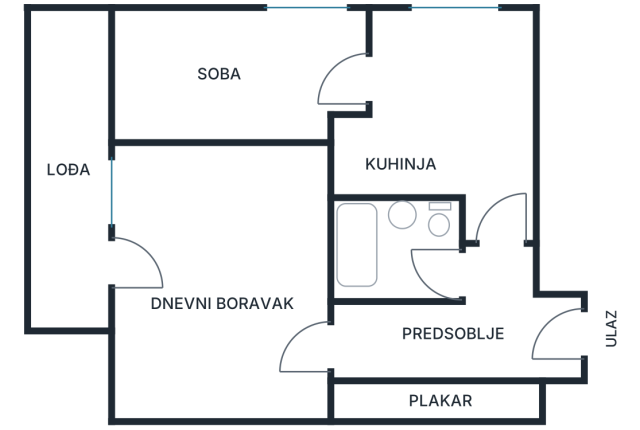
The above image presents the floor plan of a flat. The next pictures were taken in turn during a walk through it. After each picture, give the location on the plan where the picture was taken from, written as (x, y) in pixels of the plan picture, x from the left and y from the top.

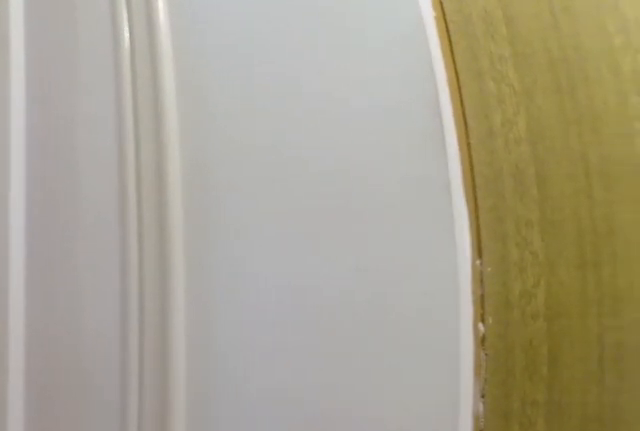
(494, 294)
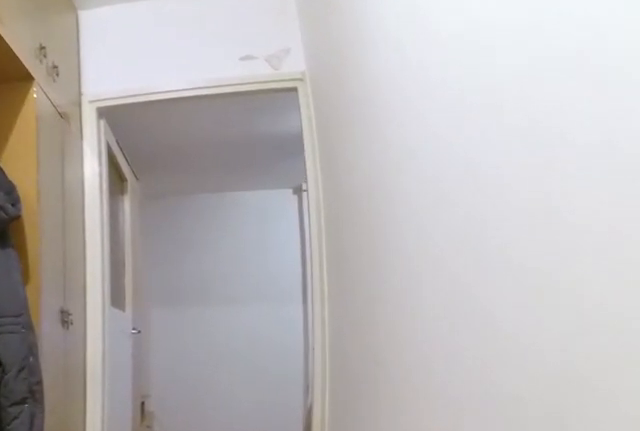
(454, 341)
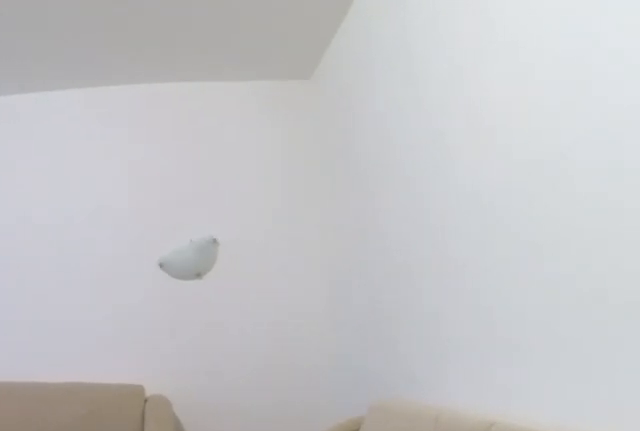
(314, 293)
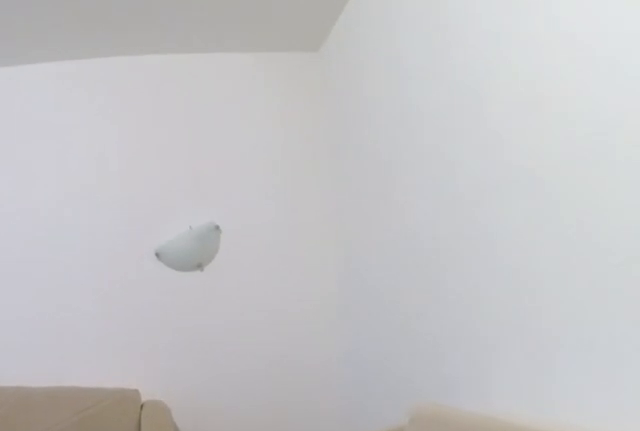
(313, 278)
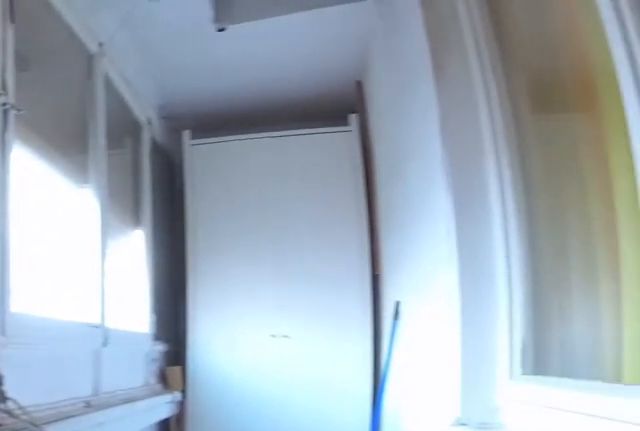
(74, 283)
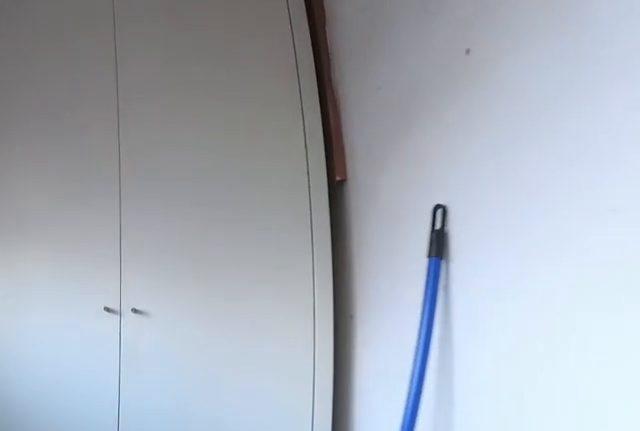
(64, 125)
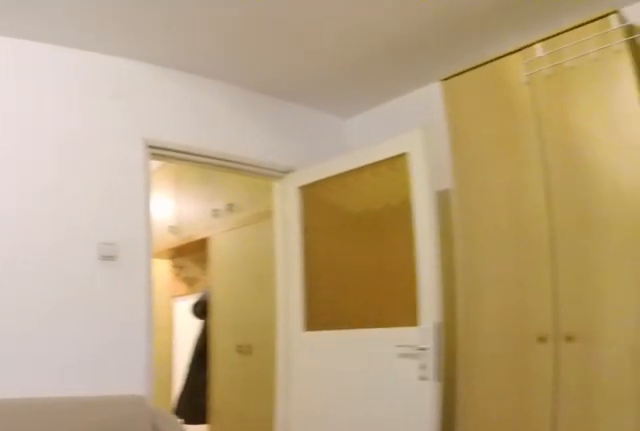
(154, 254)
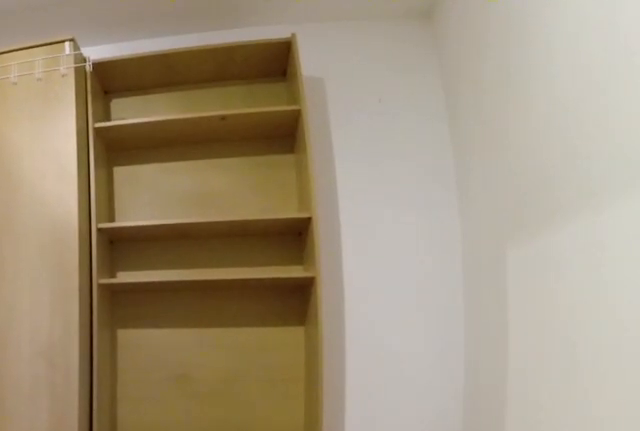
(157, 280)
